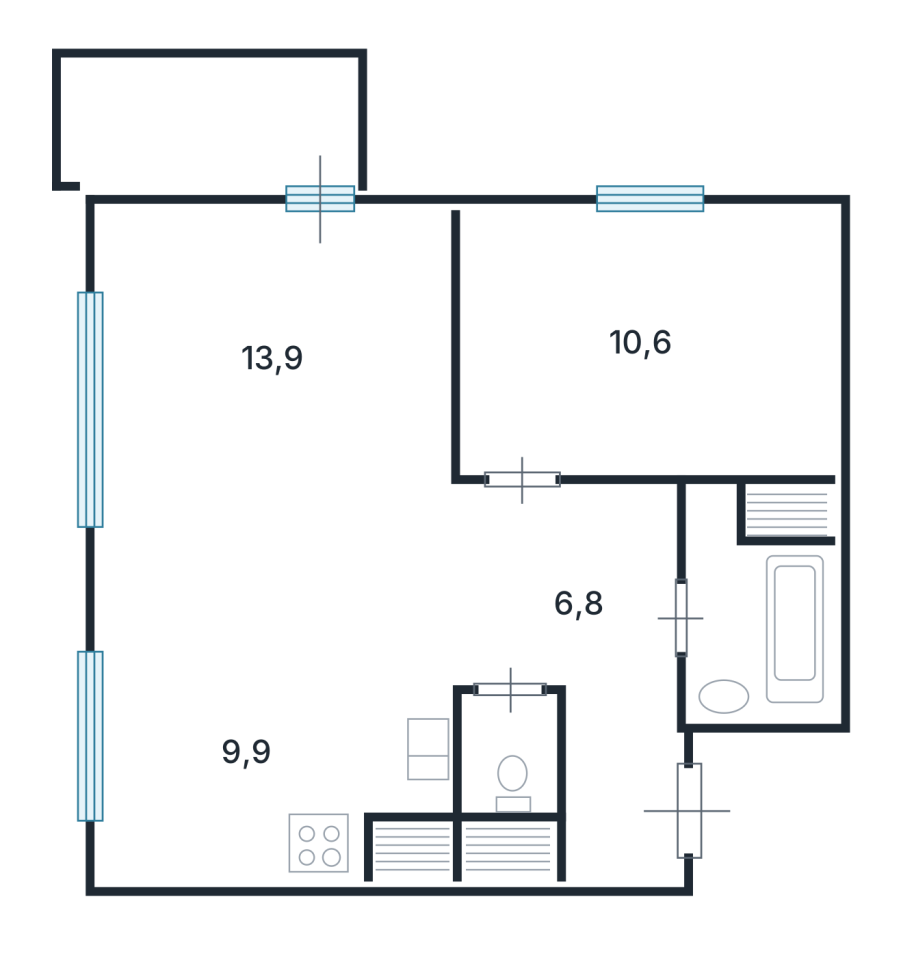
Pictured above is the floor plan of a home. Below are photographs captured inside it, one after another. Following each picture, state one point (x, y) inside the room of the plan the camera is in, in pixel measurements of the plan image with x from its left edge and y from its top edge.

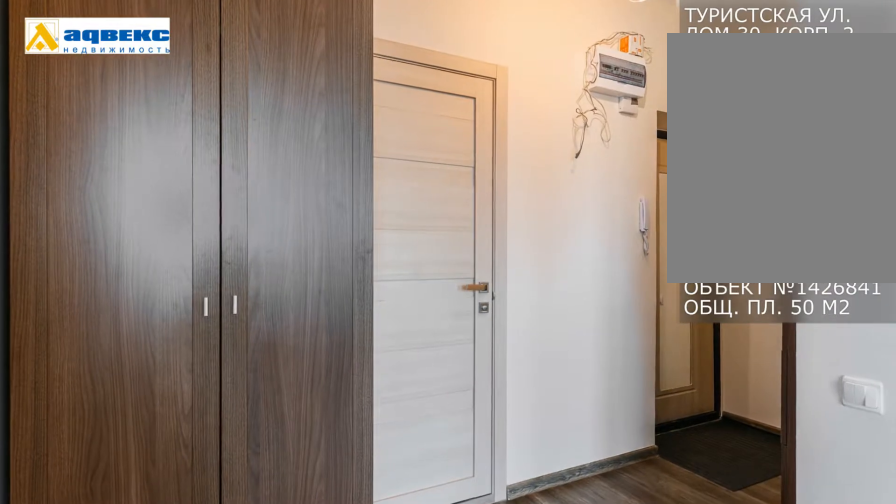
(583, 590)
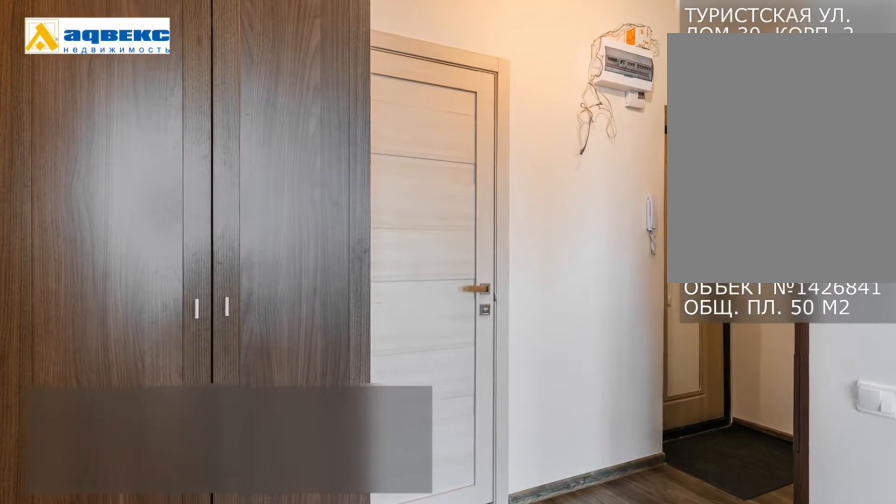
(583, 590)
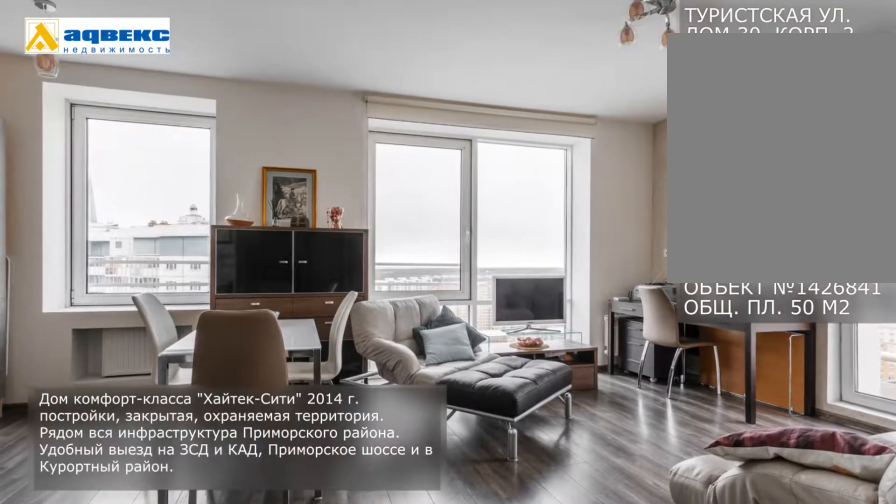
(284, 369)
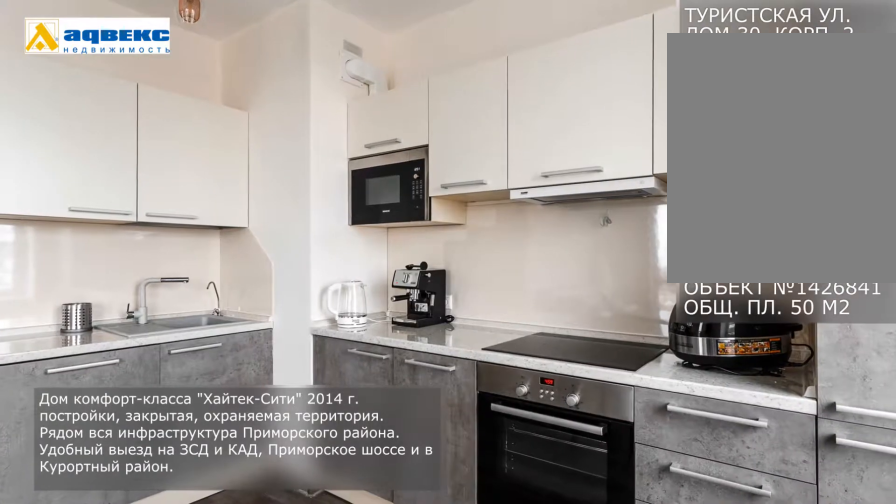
(244, 744)
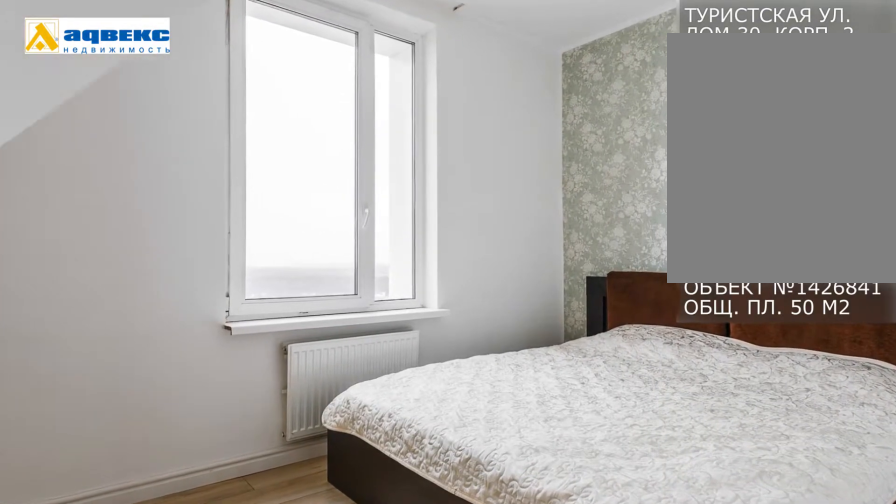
(649, 341)
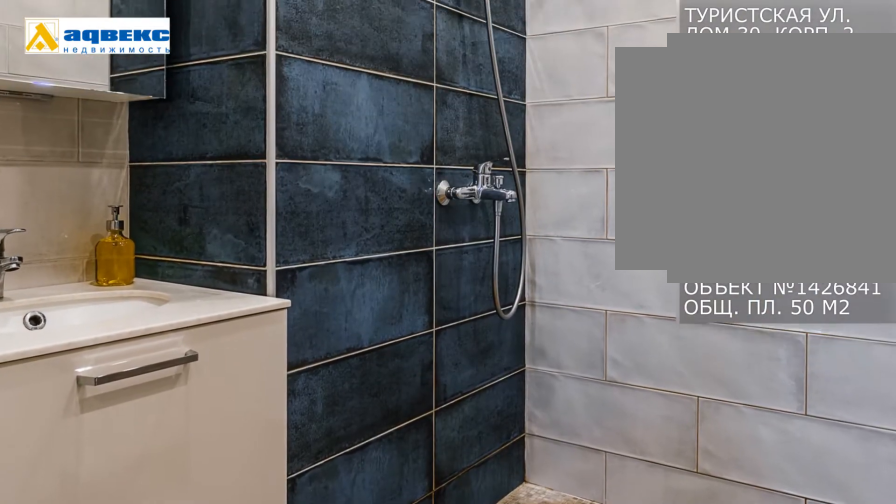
(766, 603)
